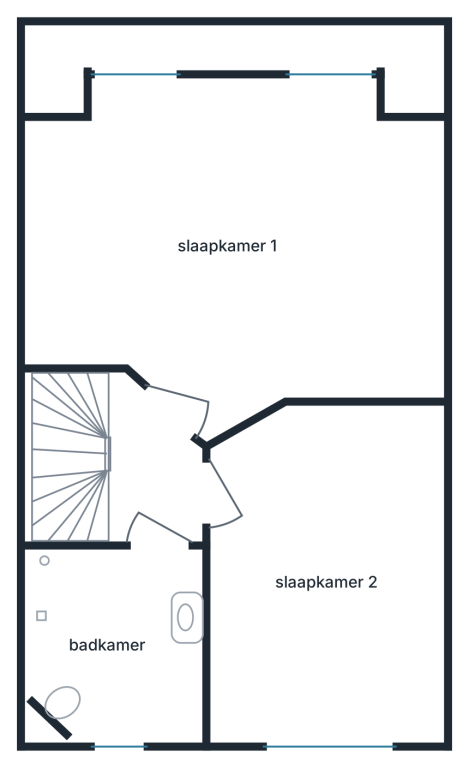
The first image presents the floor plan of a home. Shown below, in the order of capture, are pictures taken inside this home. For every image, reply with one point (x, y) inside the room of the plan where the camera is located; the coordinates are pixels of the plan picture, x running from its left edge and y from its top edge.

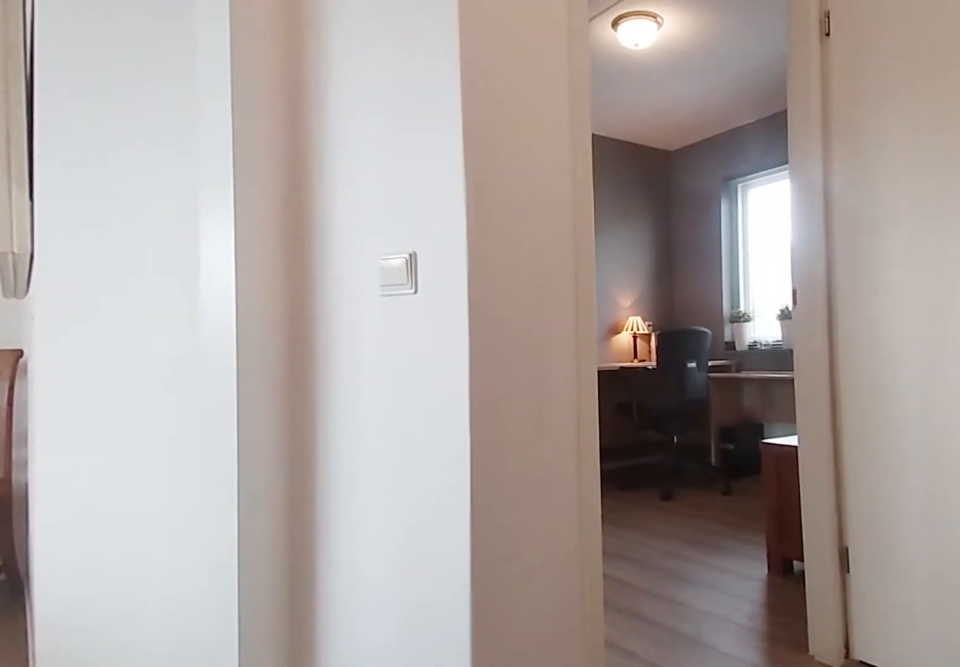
(150, 471)
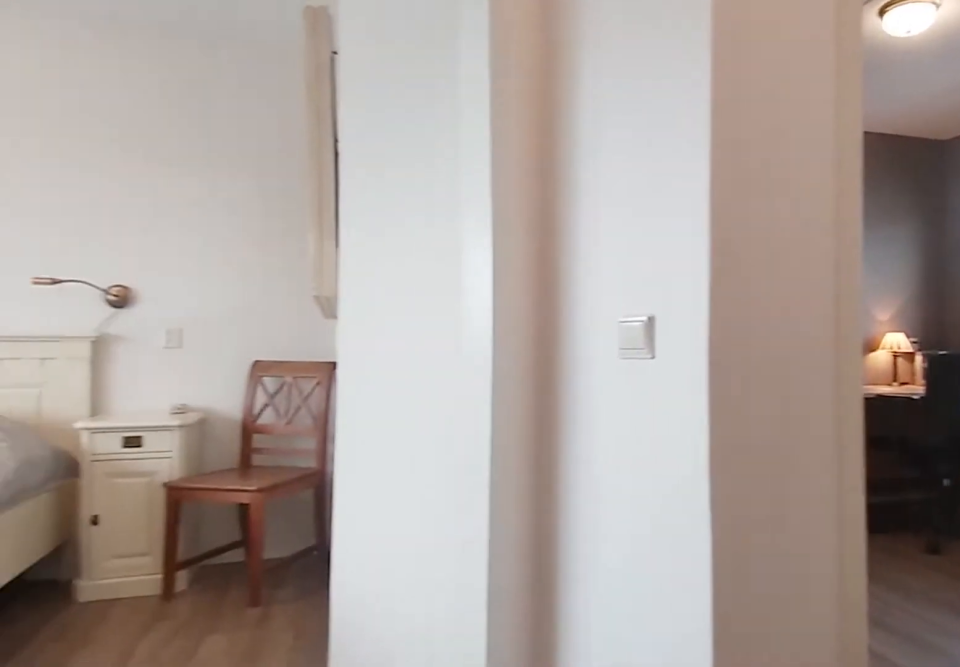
(150, 471)
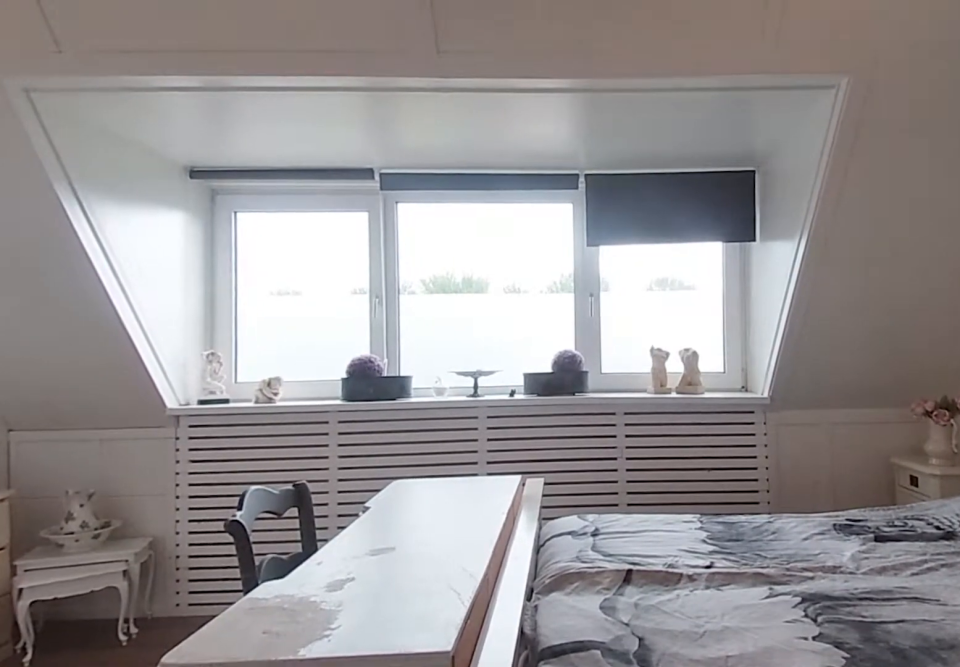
(239, 242)
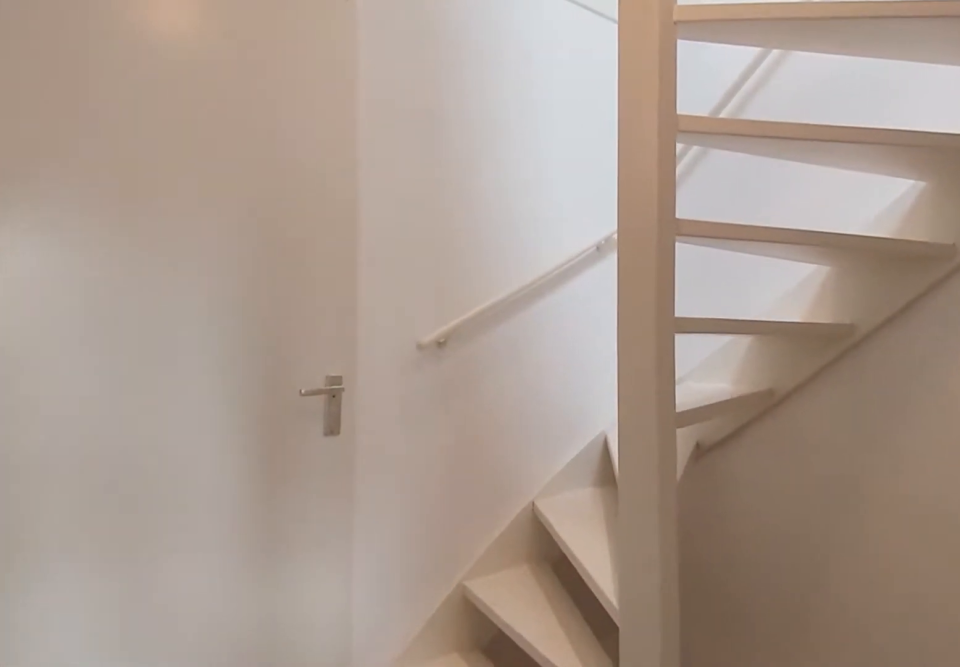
(151, 472)
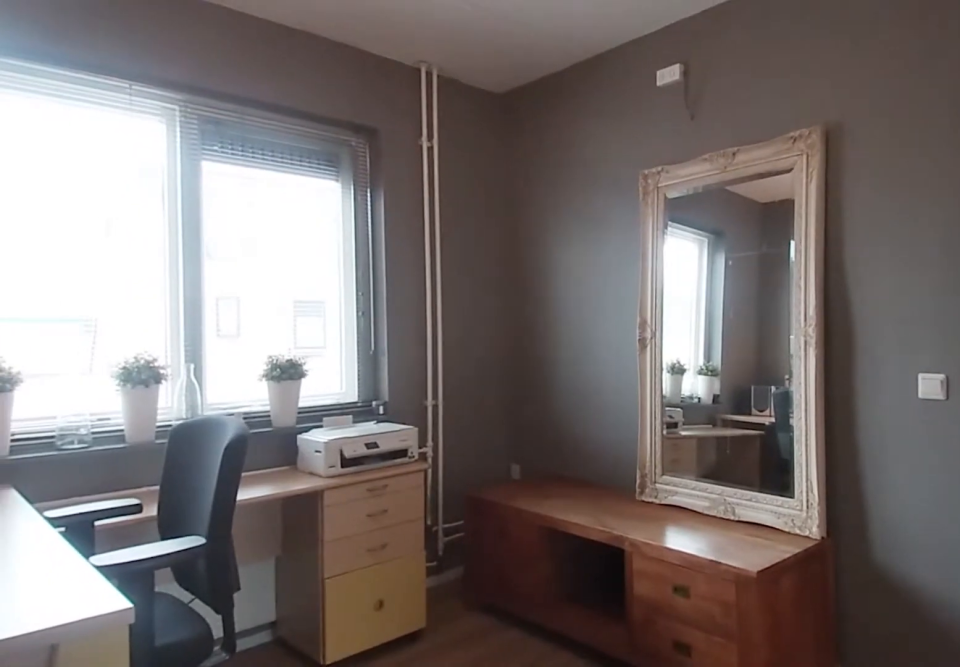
(327, 575)
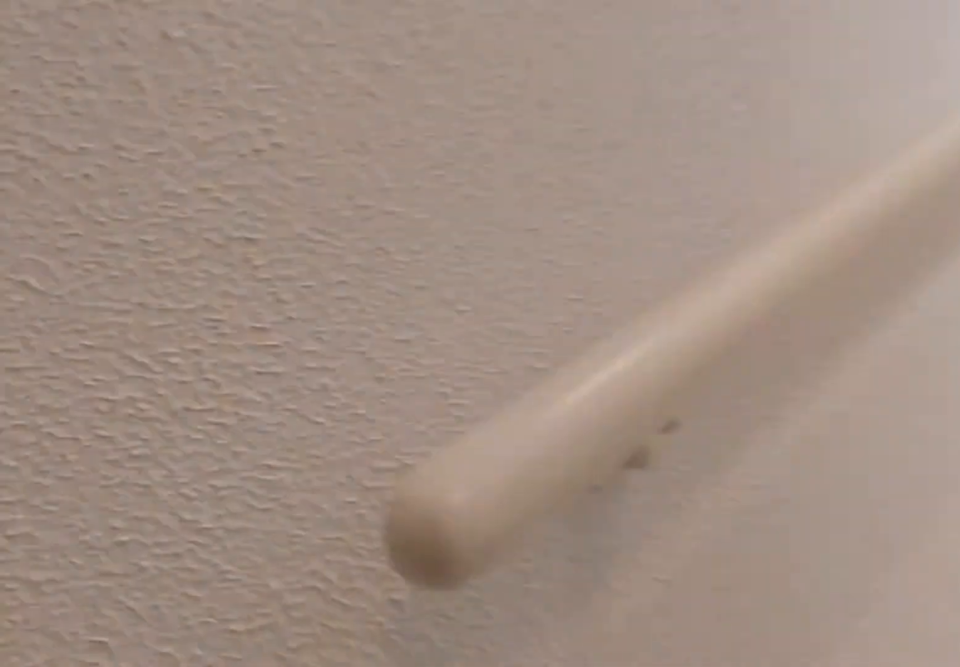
(150, 472)
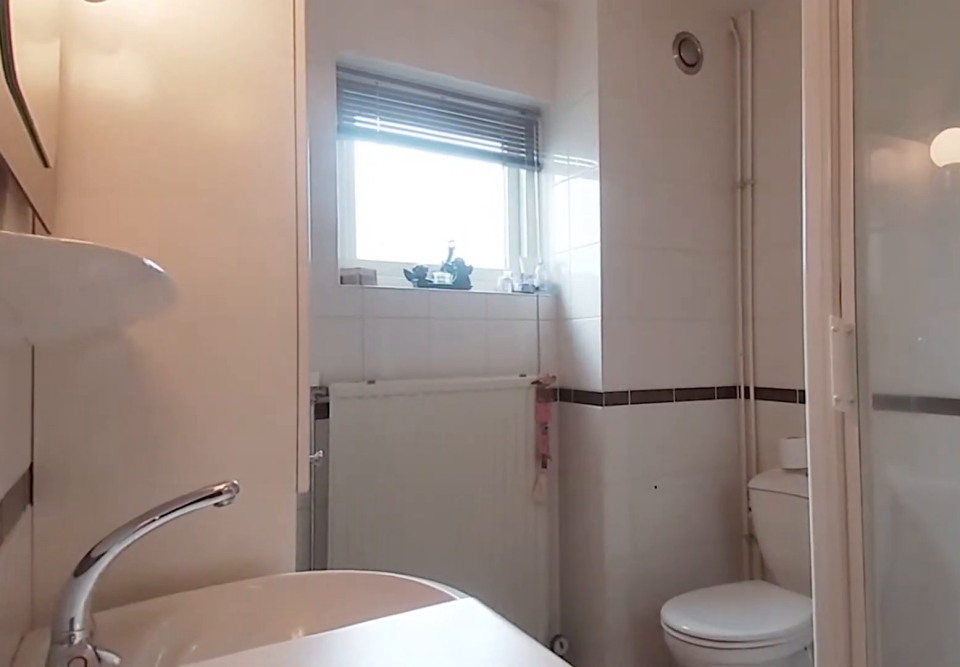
(117, 641)
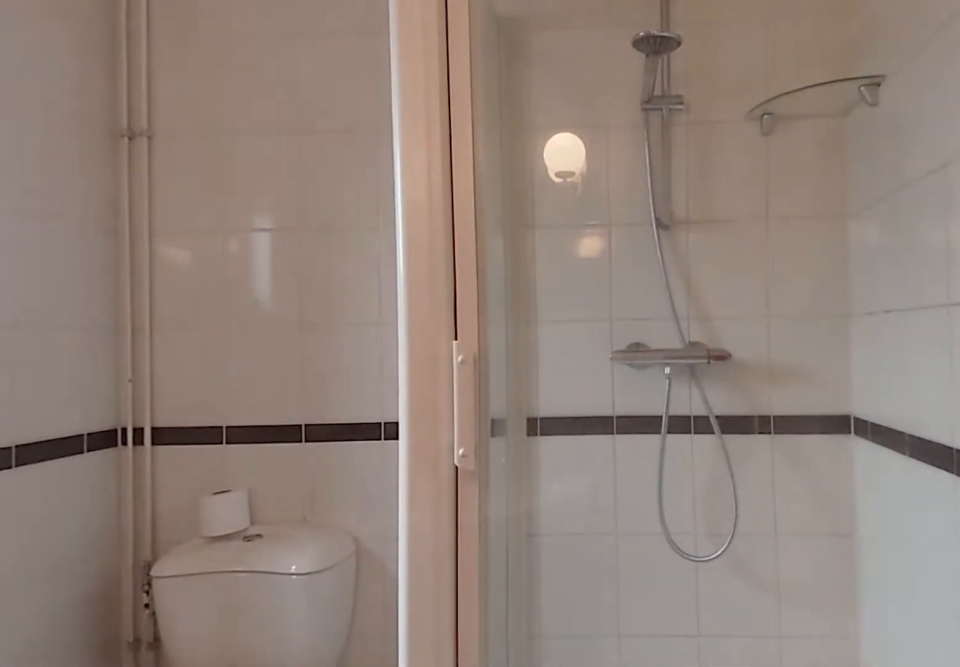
(117, 641)
